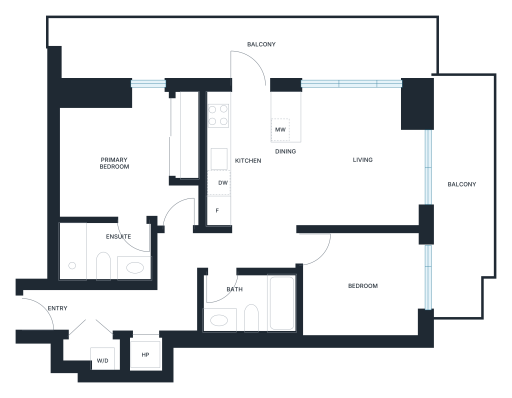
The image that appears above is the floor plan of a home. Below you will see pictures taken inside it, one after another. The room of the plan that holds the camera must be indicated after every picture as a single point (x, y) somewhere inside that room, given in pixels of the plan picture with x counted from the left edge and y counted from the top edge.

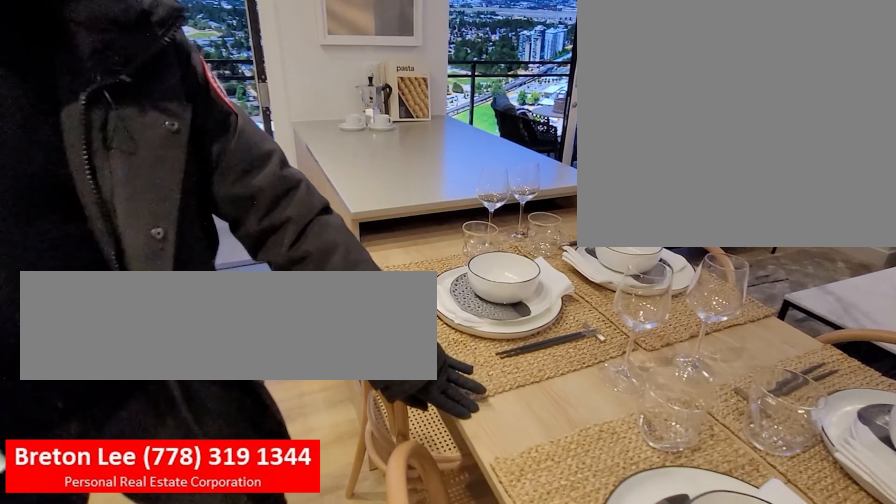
(285, 175)
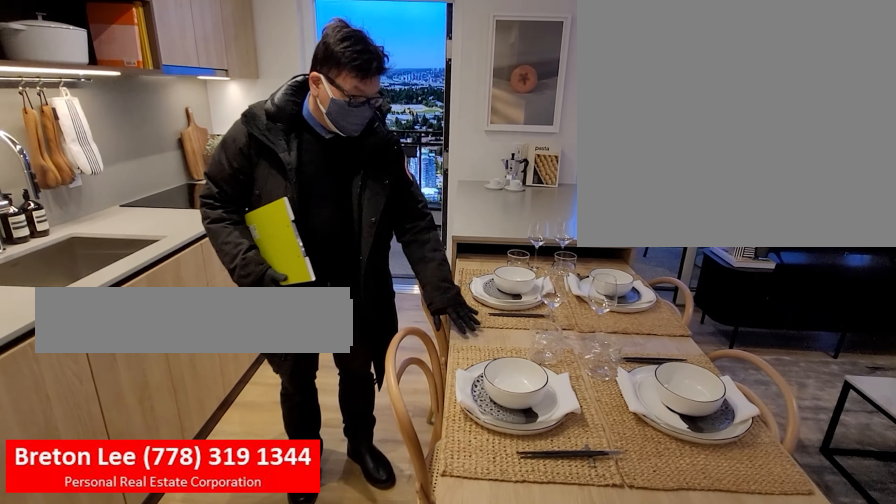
(286, 175)
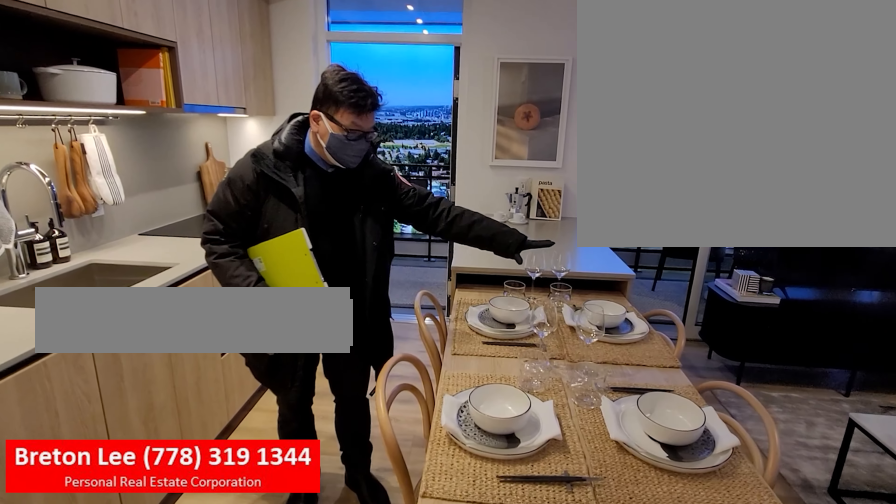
(287, 183)
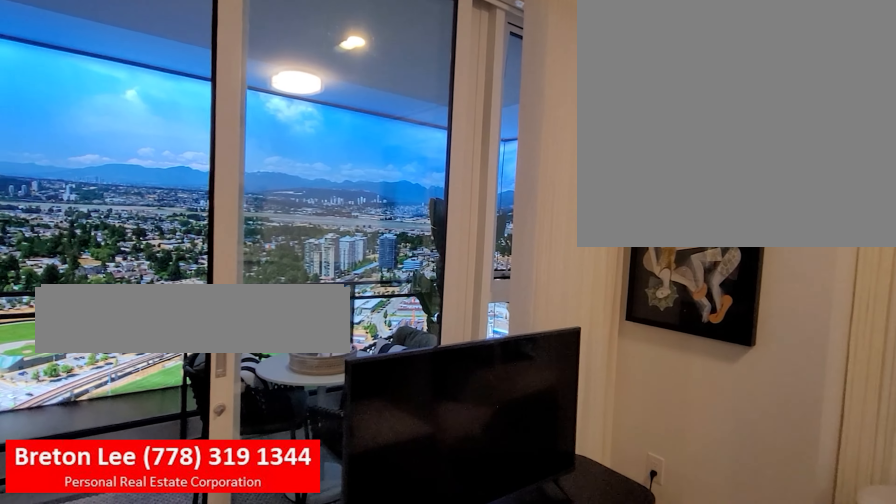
(367, 135)
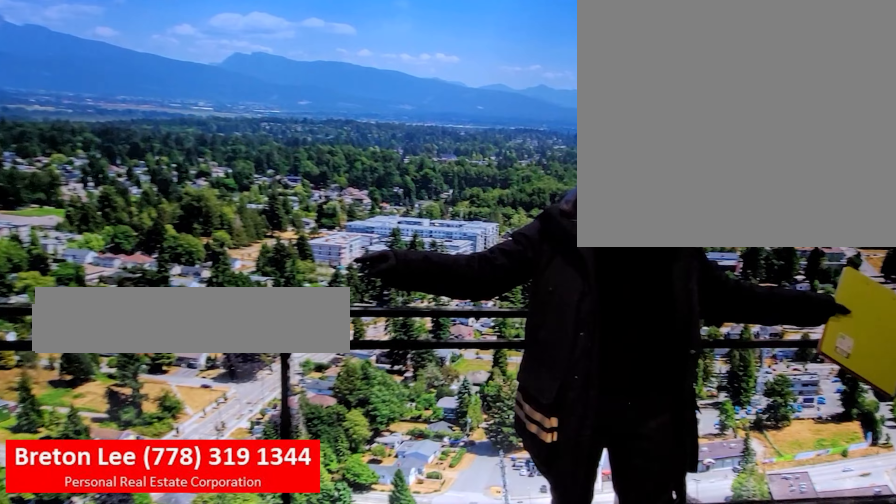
(464, 215)
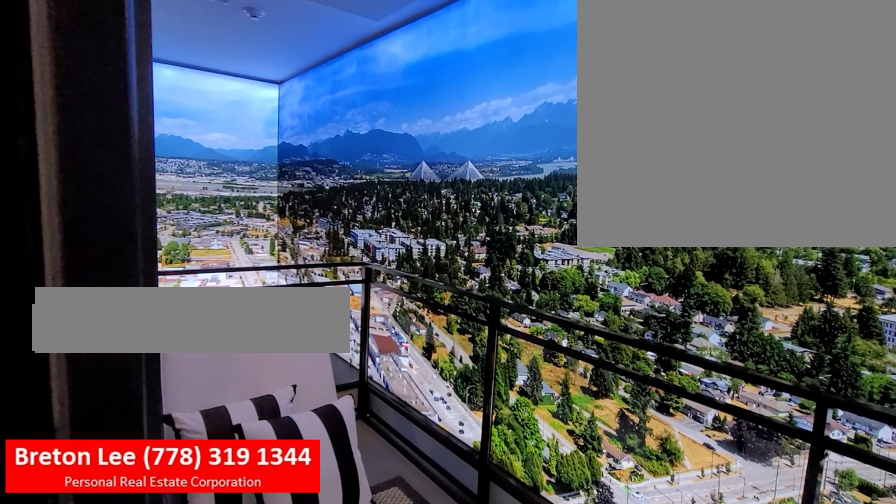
(464, 215)
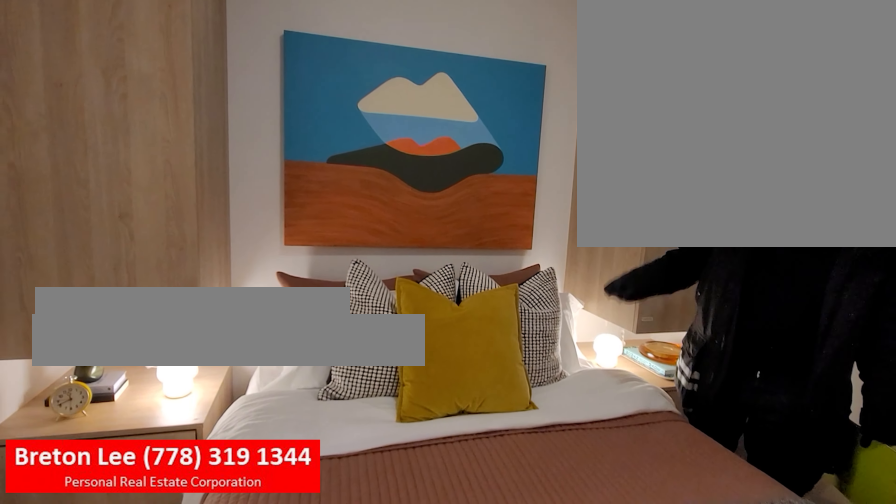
(110, 133)
